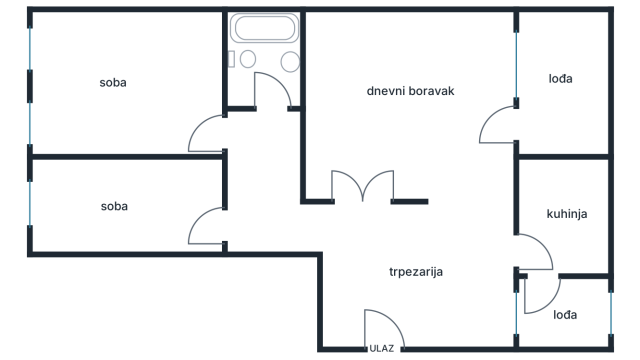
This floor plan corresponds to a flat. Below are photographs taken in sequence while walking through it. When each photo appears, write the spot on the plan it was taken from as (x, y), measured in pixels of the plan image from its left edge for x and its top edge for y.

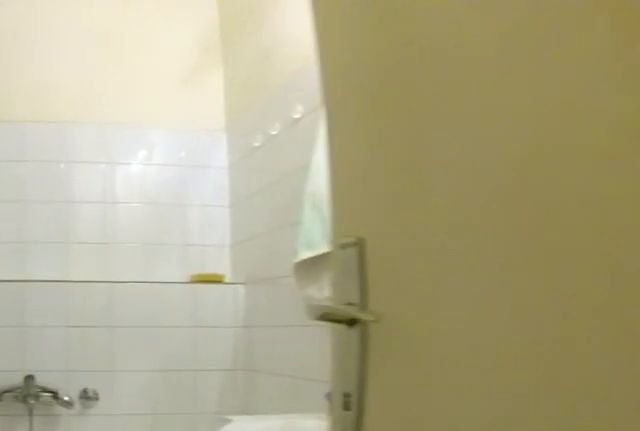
(263, 108)
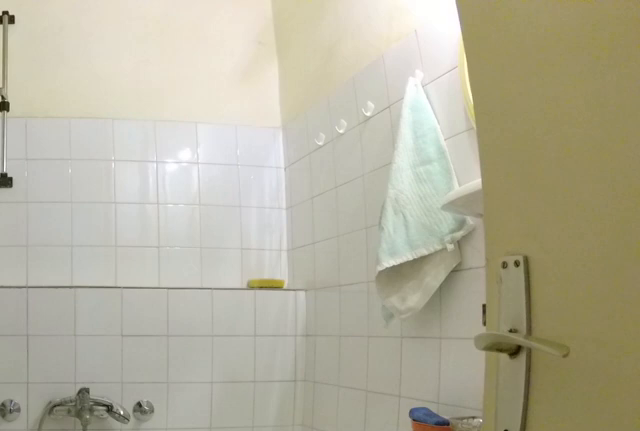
(263, 108)
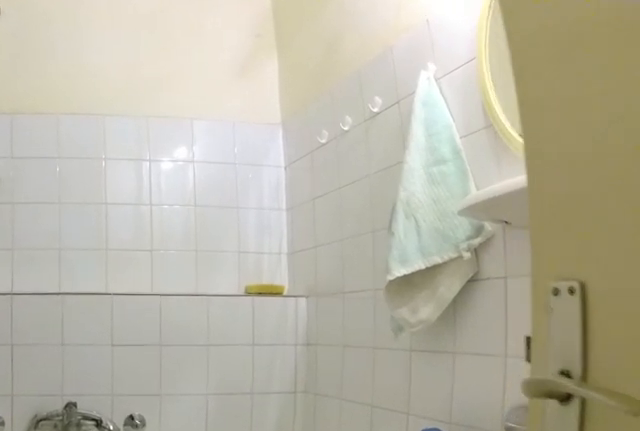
(262, 102)
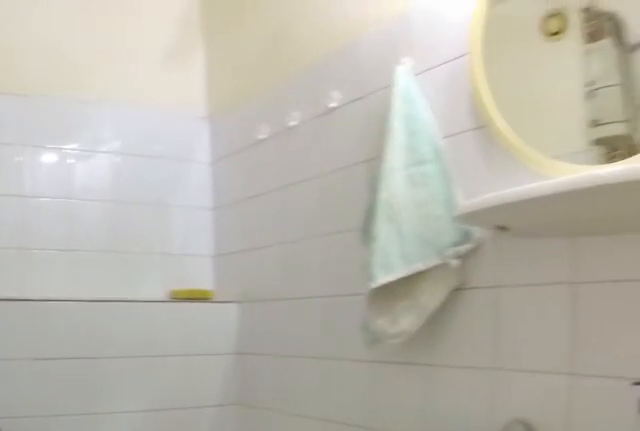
(258, 92)
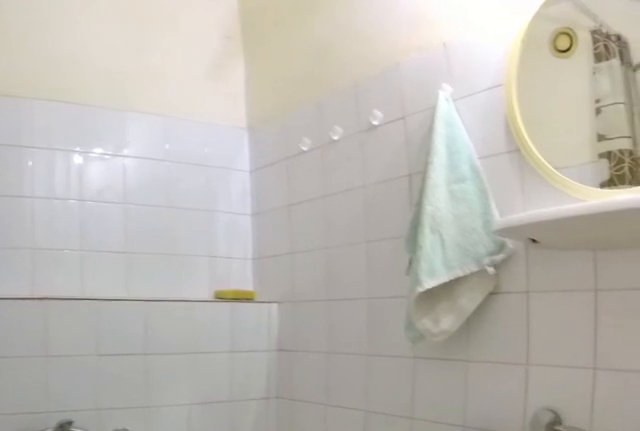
(261, 90)
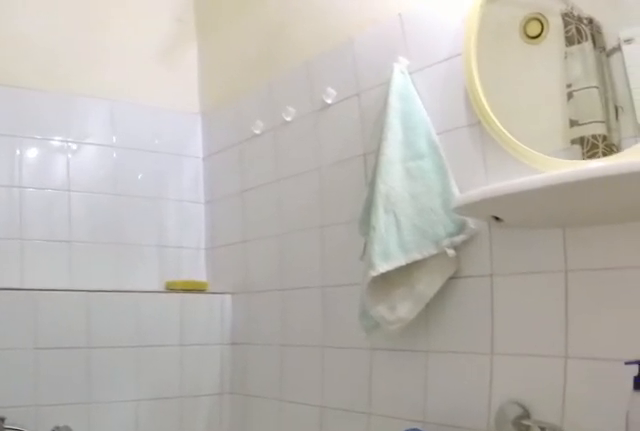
(260, 90)
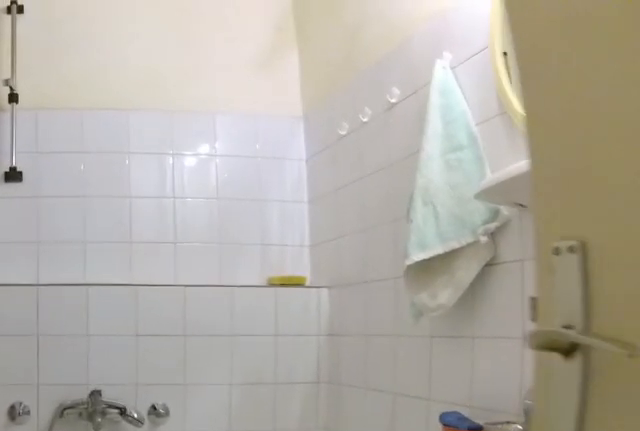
(262, 102)
